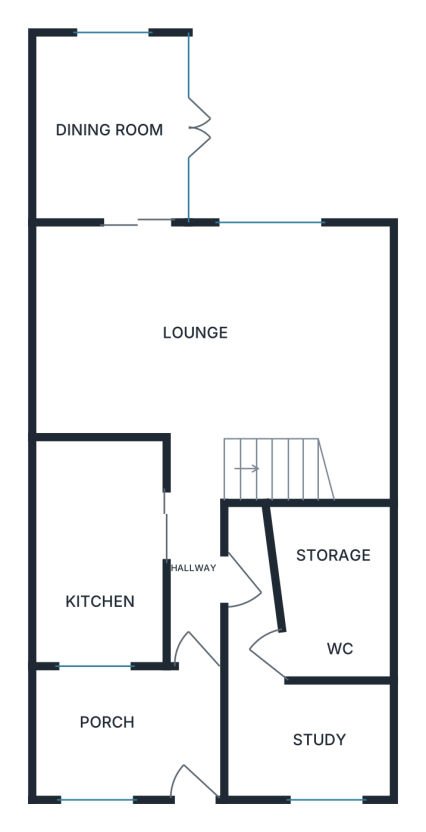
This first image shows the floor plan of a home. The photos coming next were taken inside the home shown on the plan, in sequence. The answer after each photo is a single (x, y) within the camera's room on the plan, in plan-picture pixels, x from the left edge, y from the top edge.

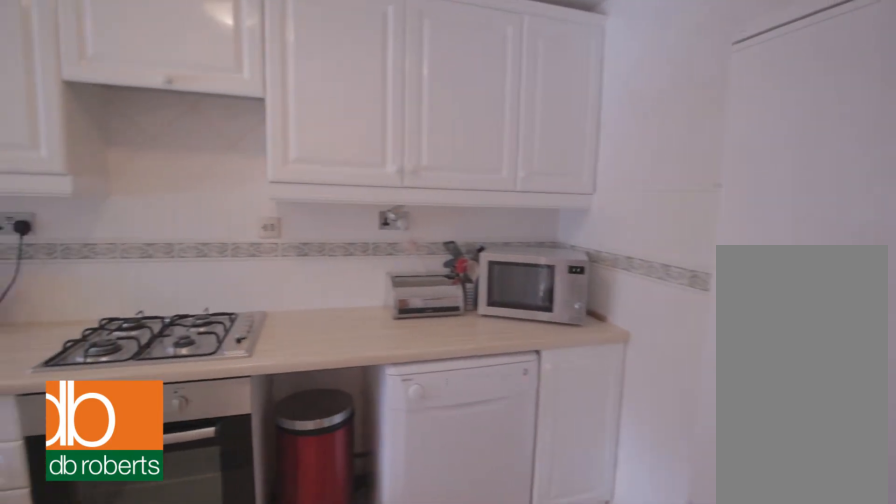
(101, 550)
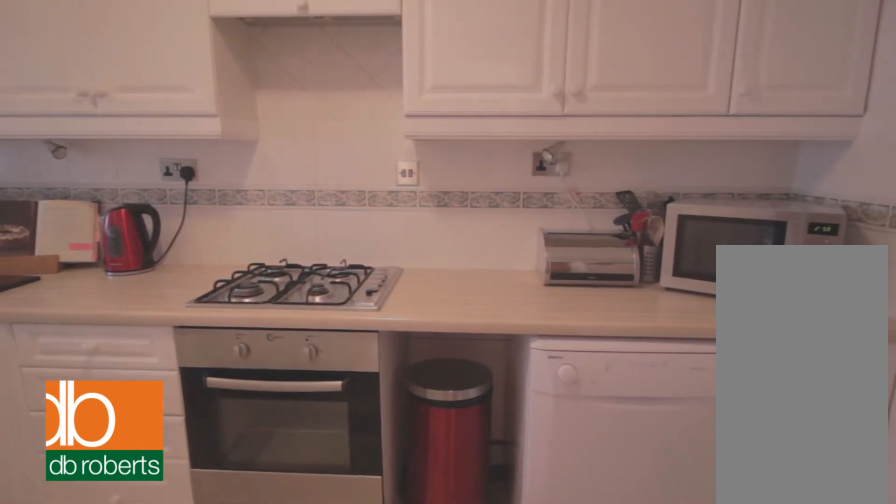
(101, 550)
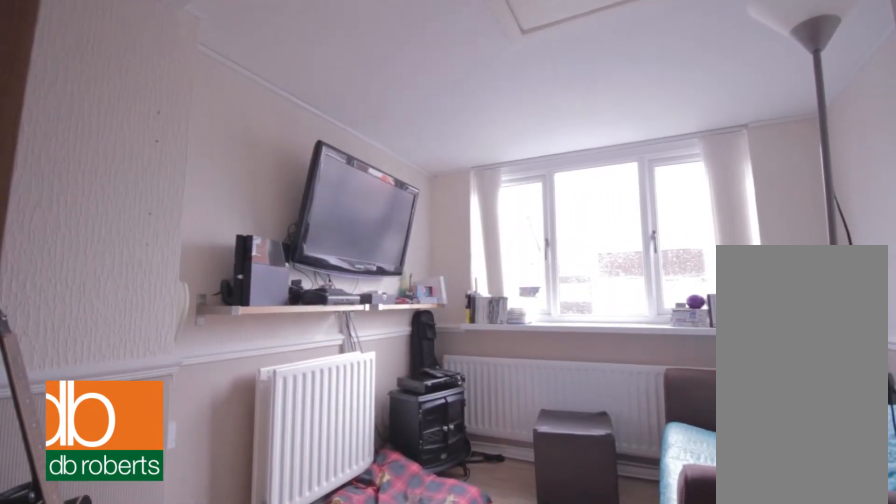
(290, 696)
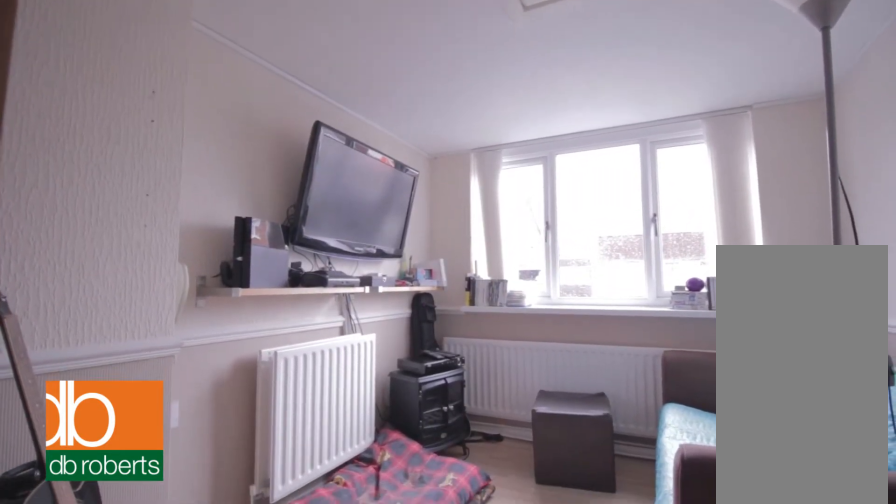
(290, 696)
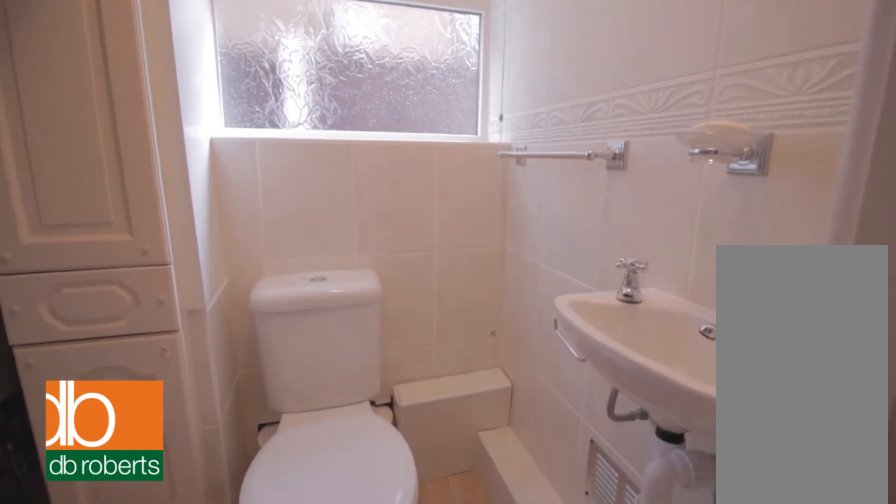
(333, 588)
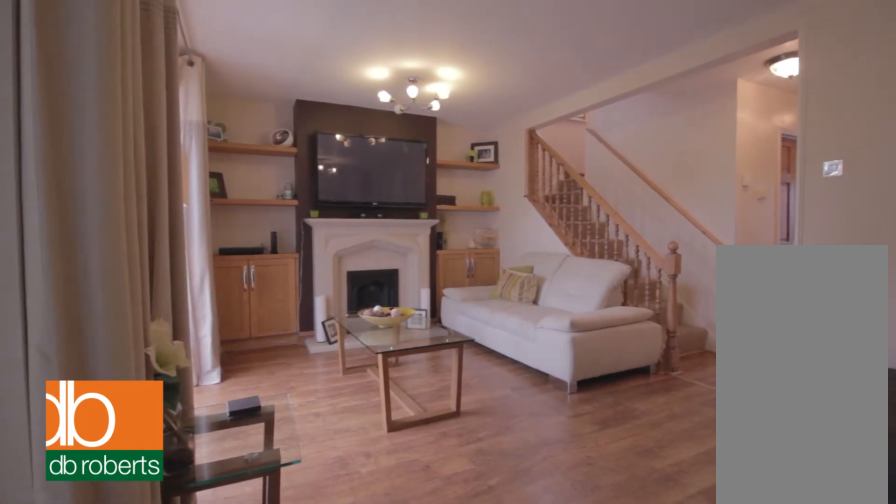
(211, 348)
